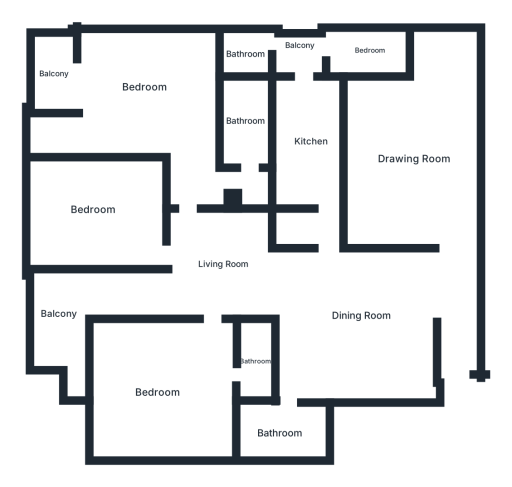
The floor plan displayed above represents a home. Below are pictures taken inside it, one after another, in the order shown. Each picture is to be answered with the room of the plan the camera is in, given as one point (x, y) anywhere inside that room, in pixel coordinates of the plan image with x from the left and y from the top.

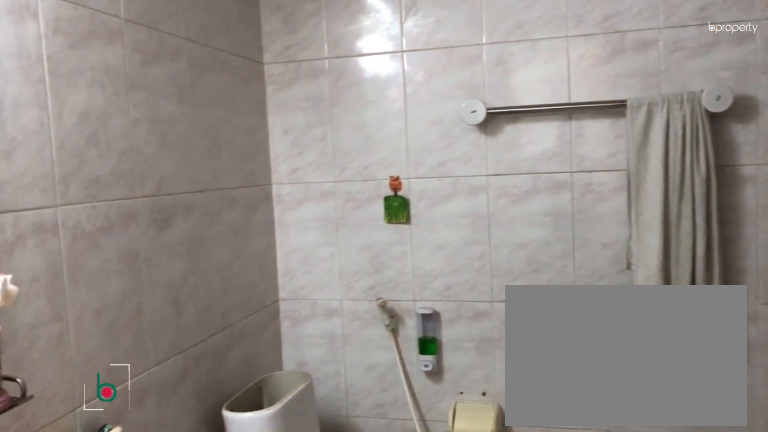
(275, 429)
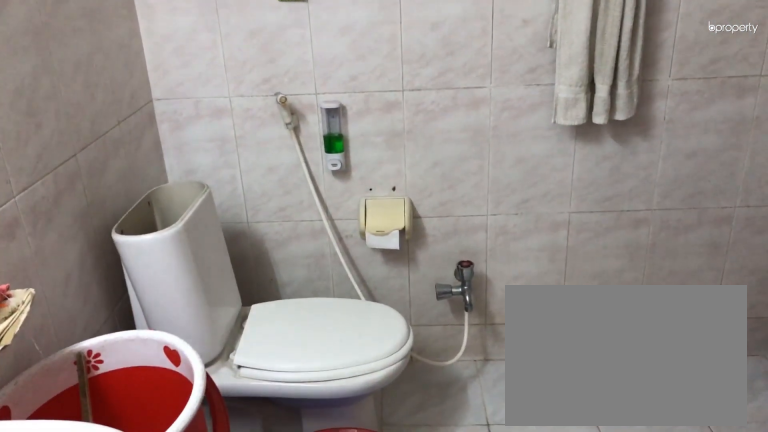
(275, 429)
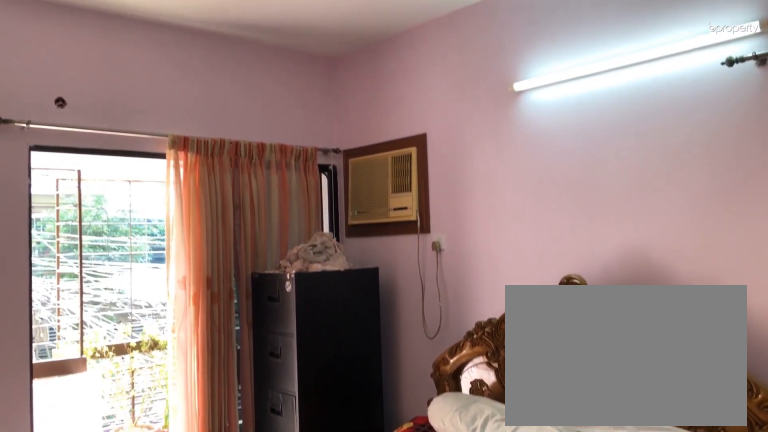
(143, 84)
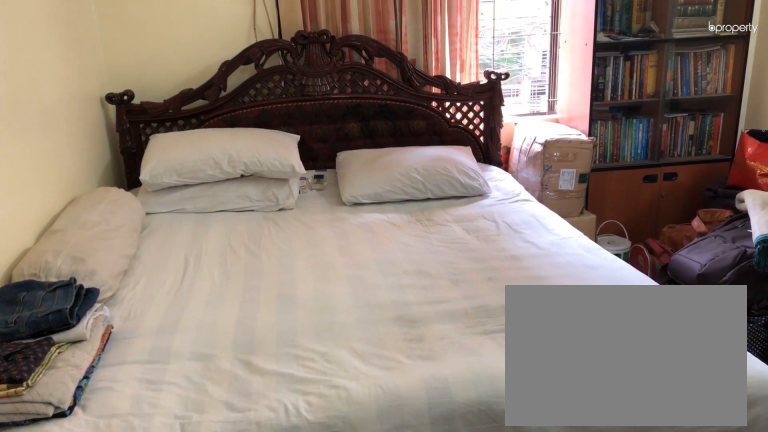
(94, 211)
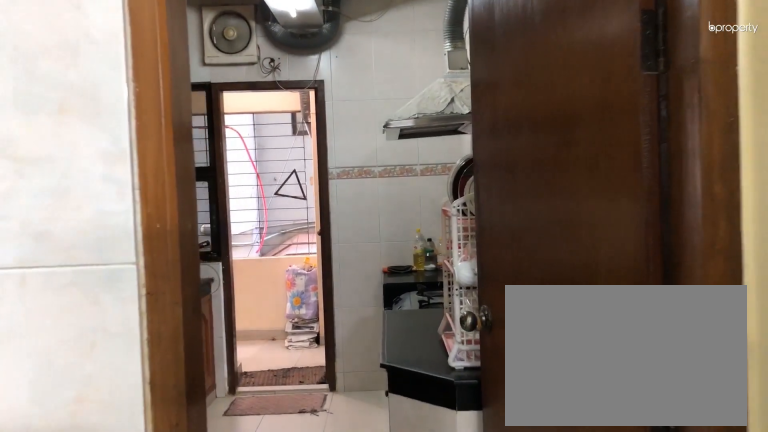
(310, 142)
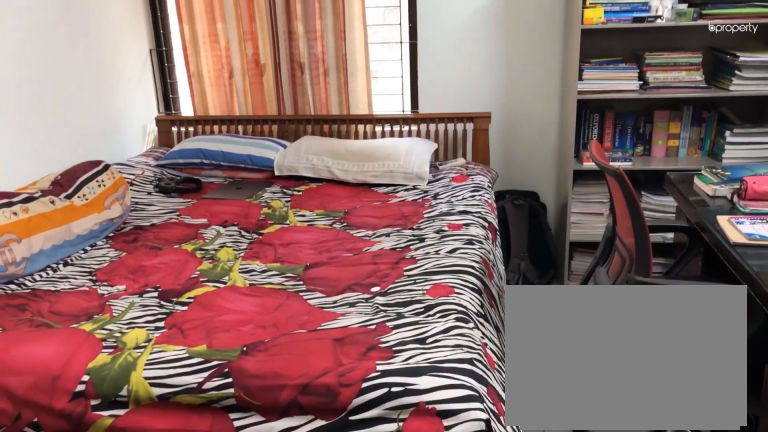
(156, 391)
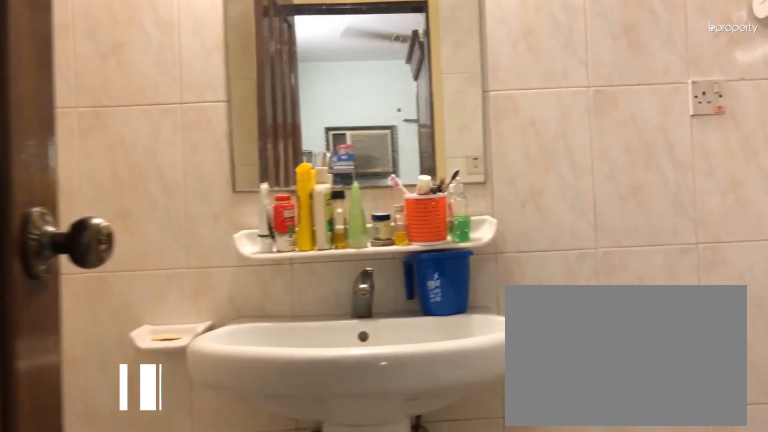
(255, 357)
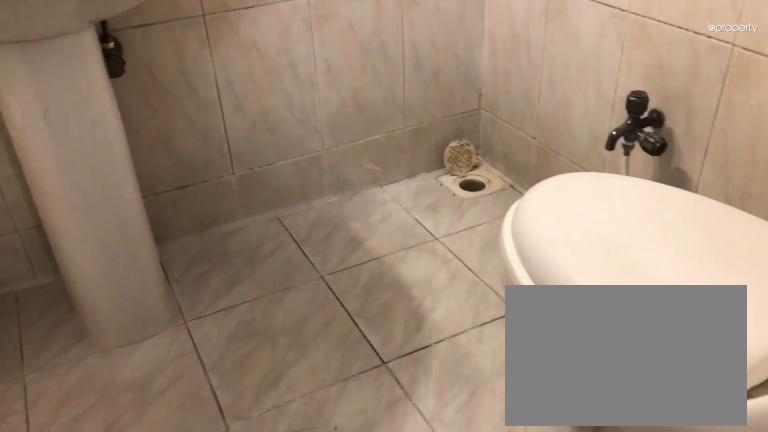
(255, 357)
